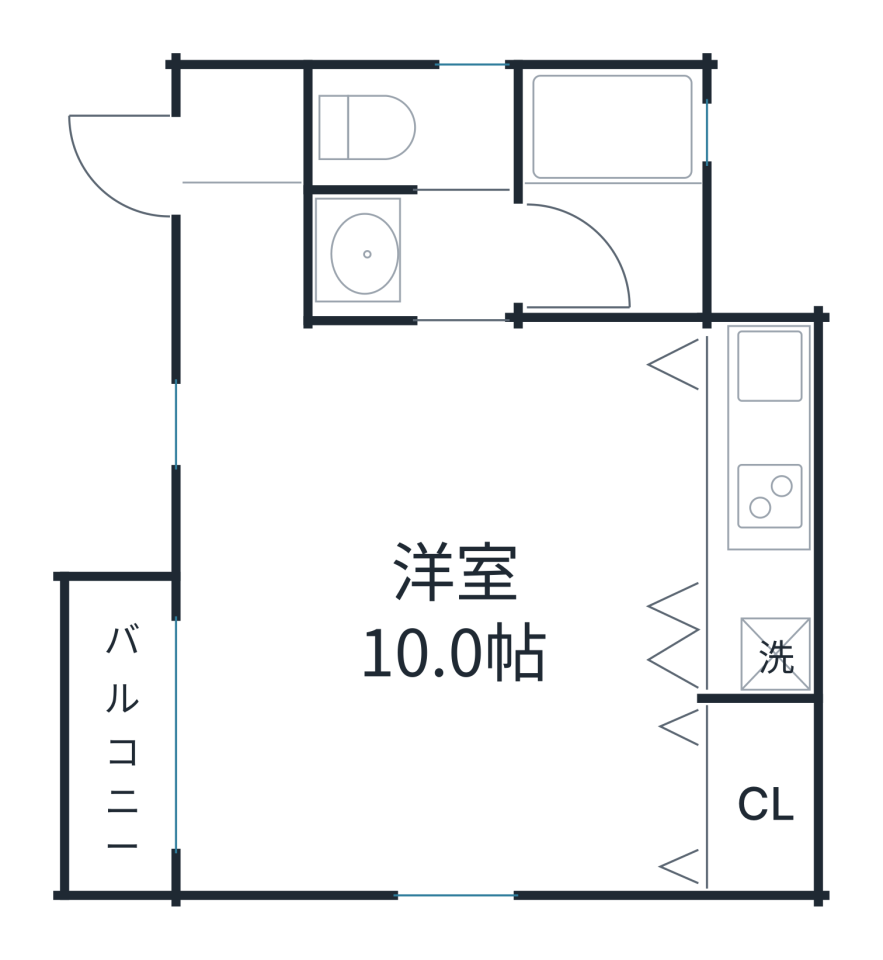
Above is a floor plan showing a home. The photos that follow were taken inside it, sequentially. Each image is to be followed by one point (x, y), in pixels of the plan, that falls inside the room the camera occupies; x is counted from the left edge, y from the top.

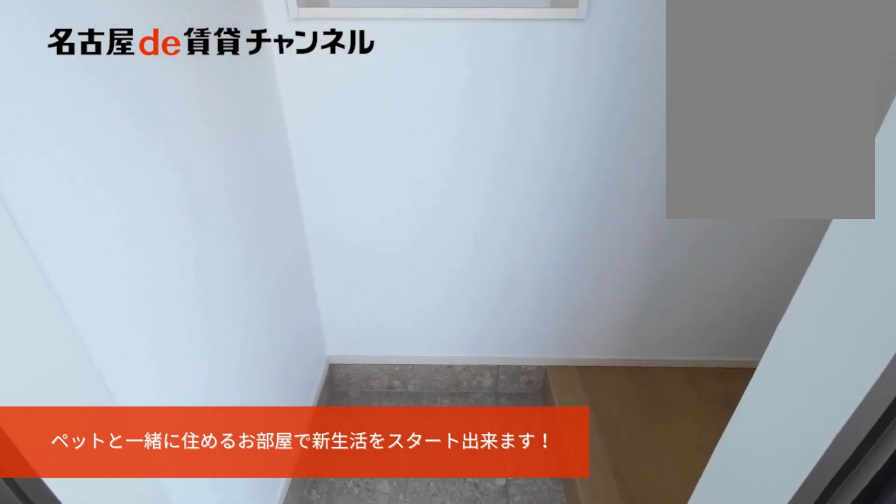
(241, 142)
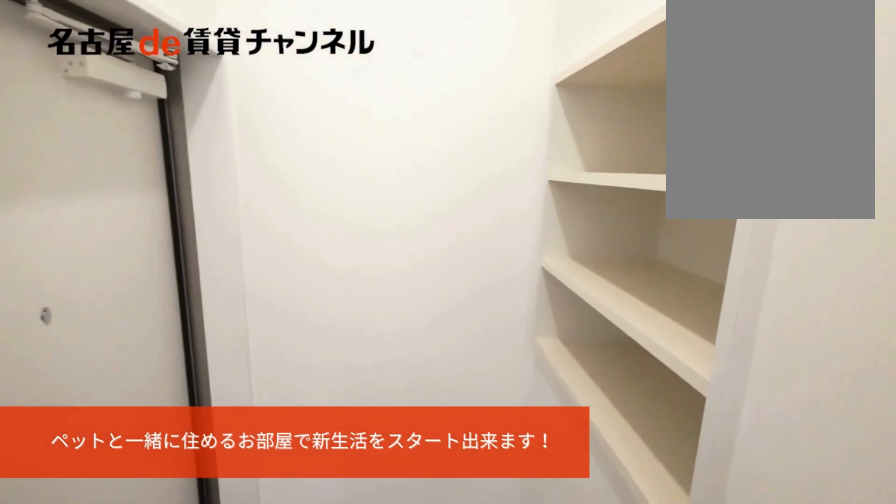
(241, 142)
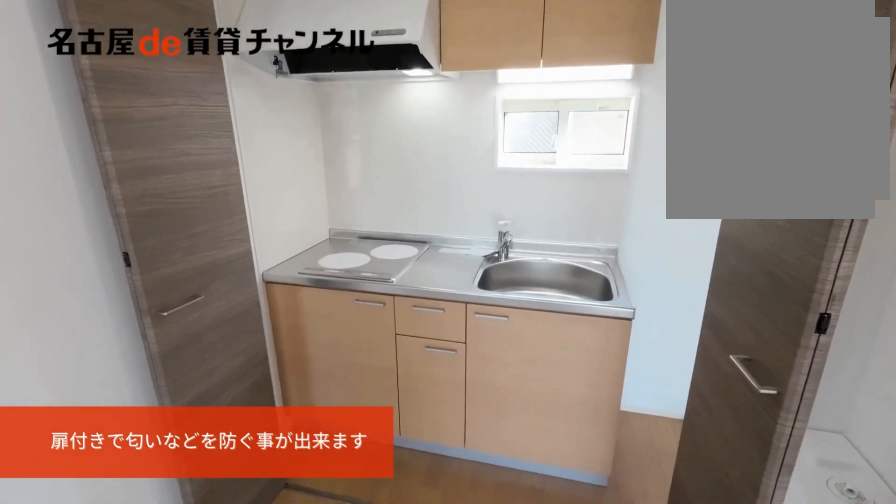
(757, 509)
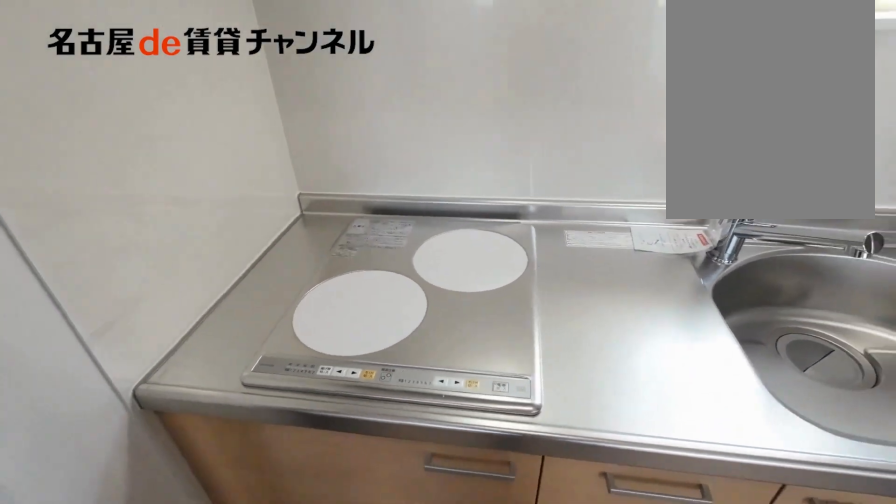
(757, 509)
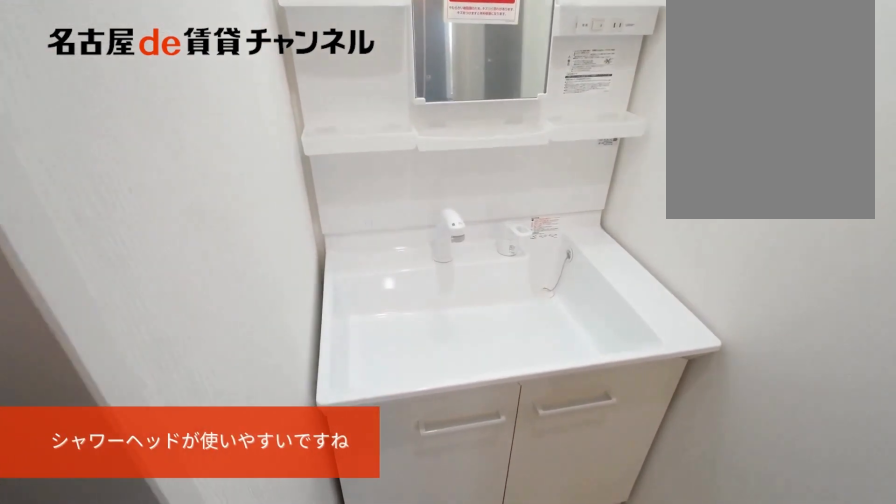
(411, 259)
